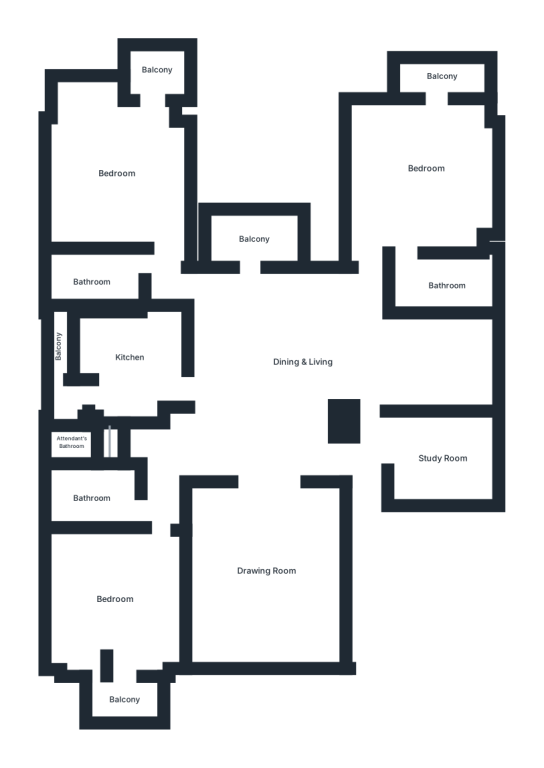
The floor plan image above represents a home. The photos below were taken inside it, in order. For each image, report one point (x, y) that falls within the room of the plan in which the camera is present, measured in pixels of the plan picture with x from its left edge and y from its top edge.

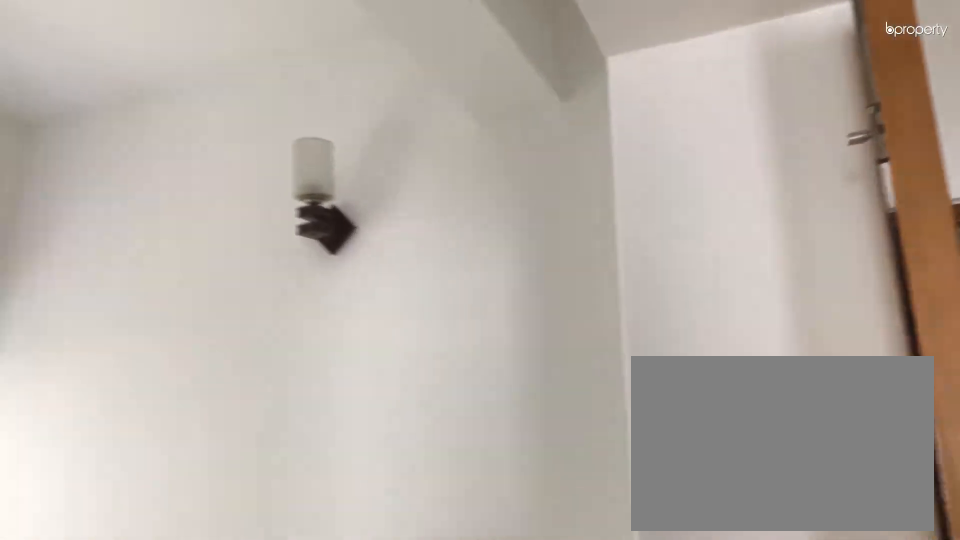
(436, 453)
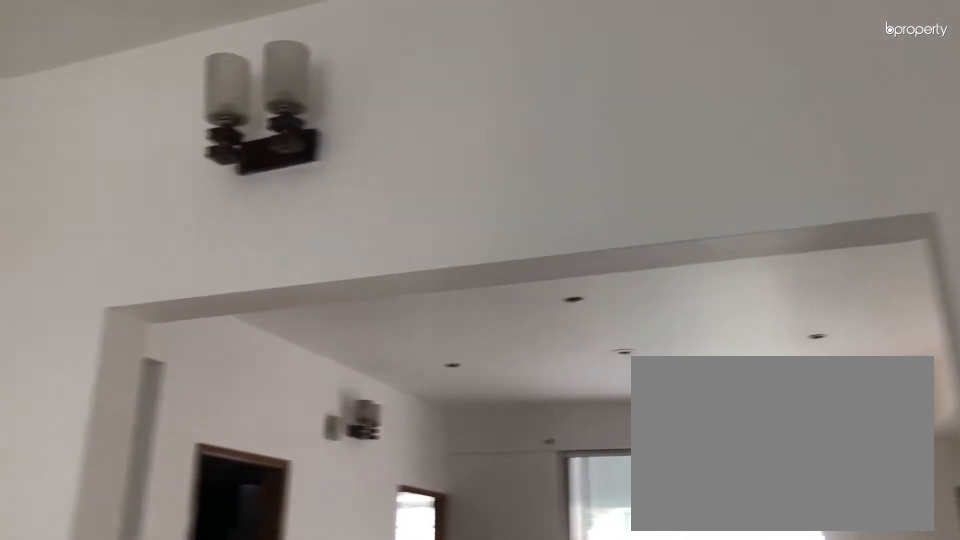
(263, 565)
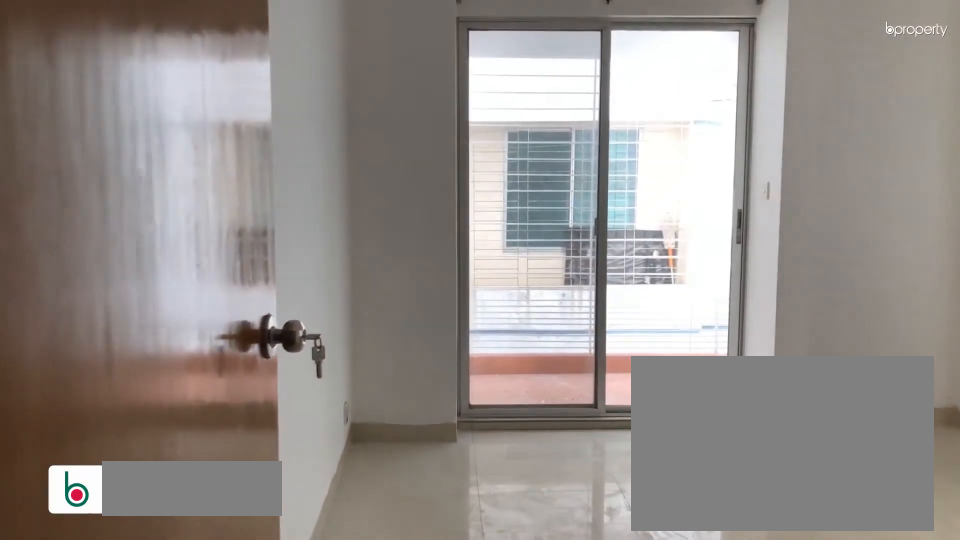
(115, 597)
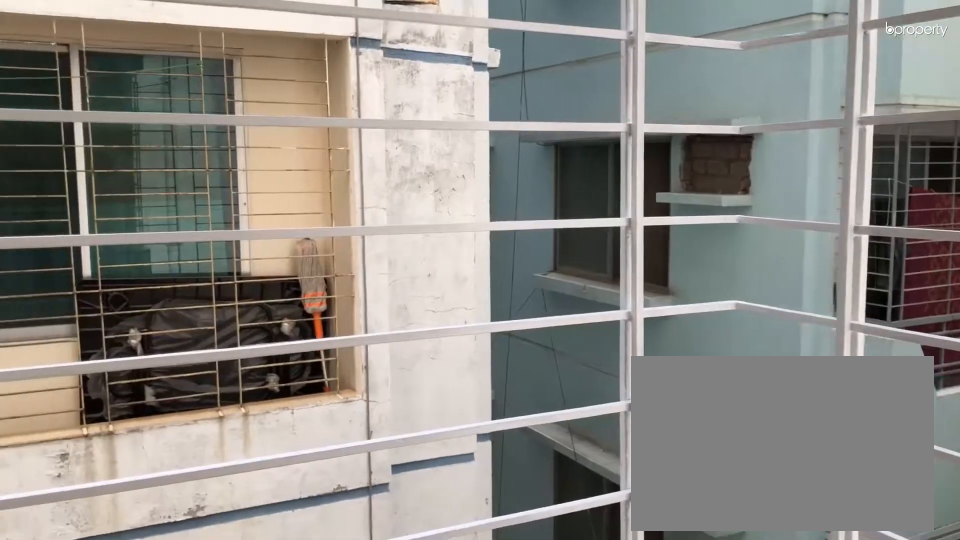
(126, 691)
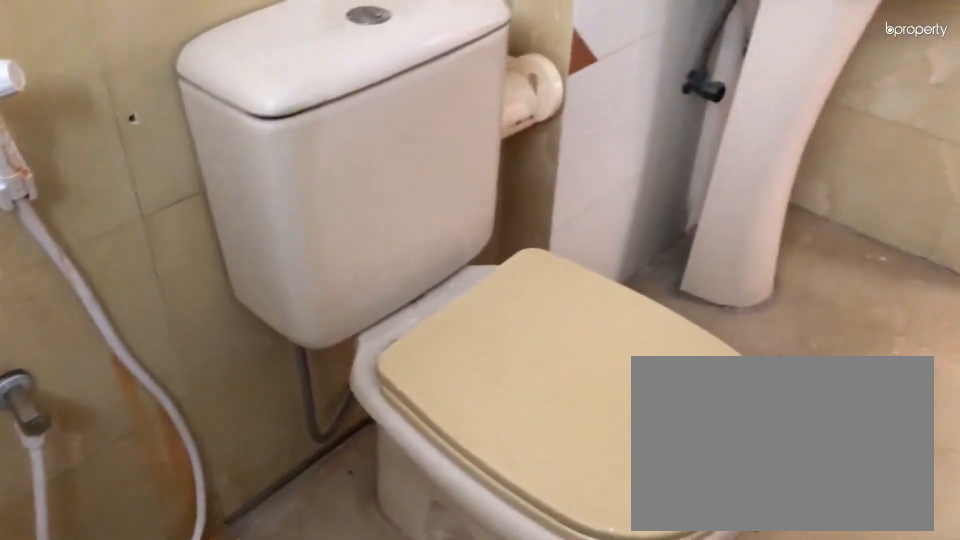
(94, 495)
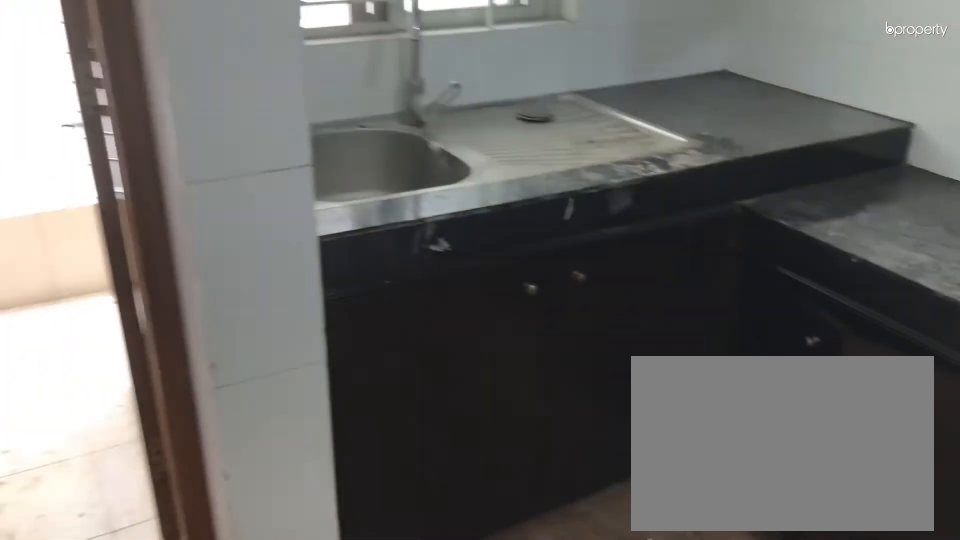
(131, 364)
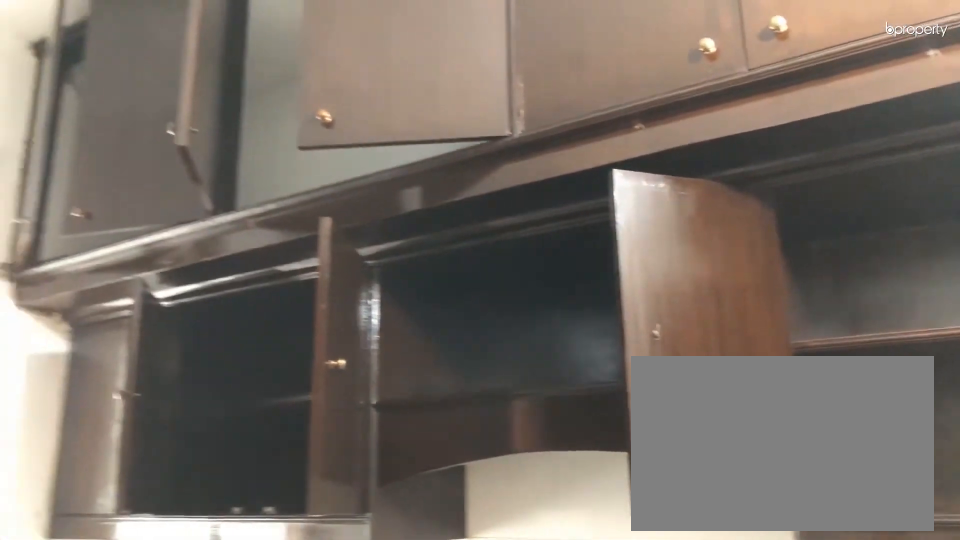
(131, 364)
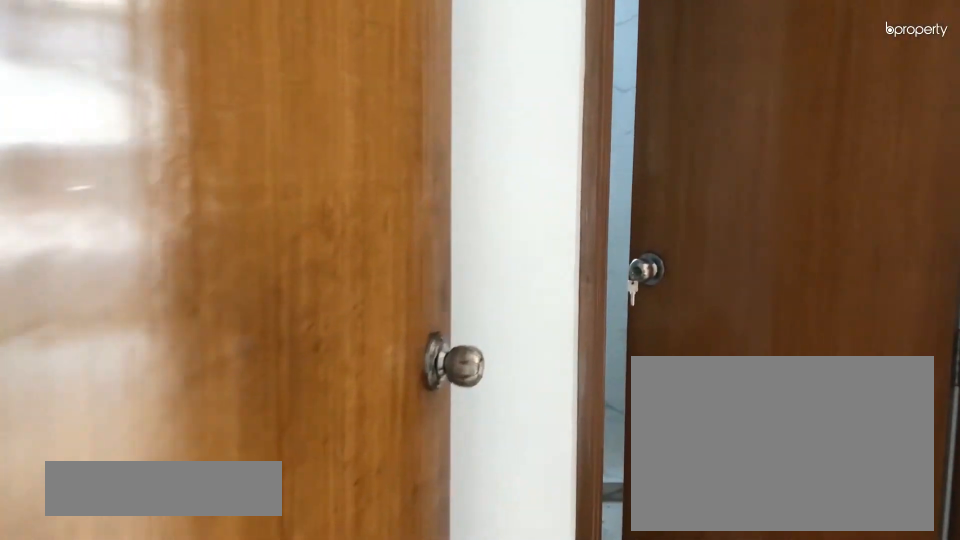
(166, 278)
